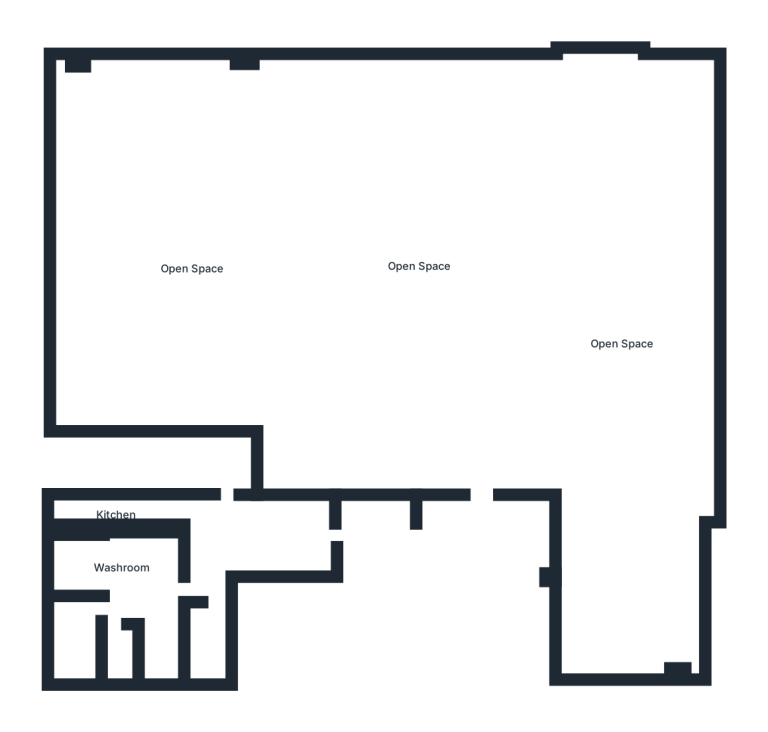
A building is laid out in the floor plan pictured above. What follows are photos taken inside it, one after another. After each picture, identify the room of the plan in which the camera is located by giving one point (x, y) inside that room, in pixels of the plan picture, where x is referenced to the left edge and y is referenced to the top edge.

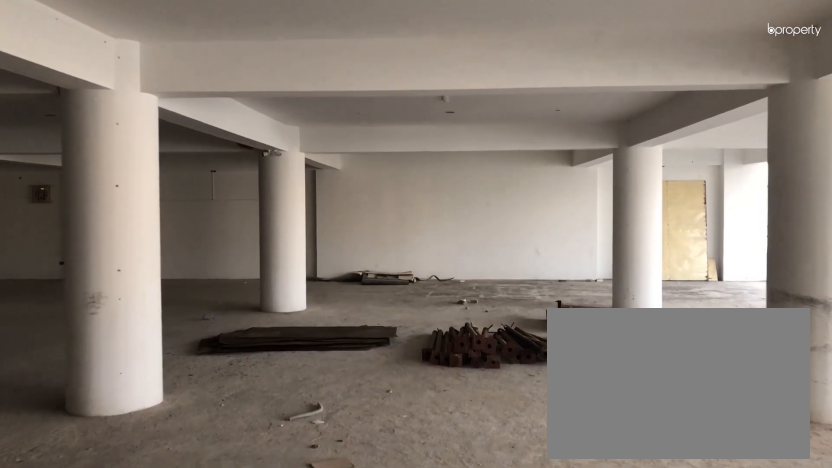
(481, 451)
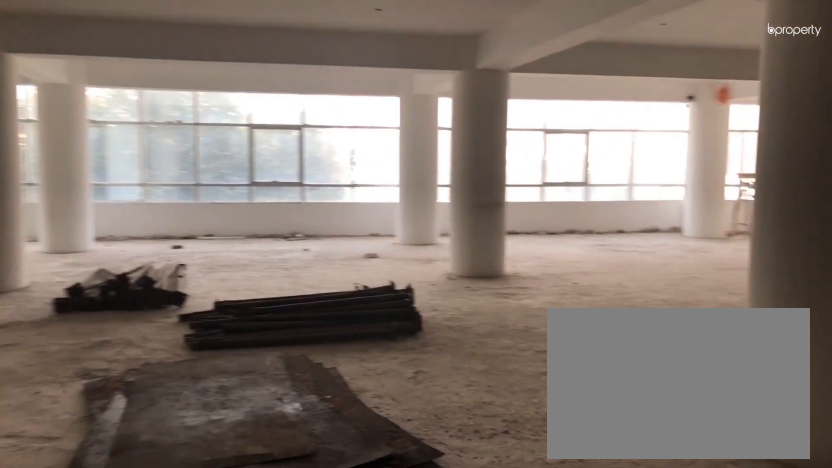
(421, 263)
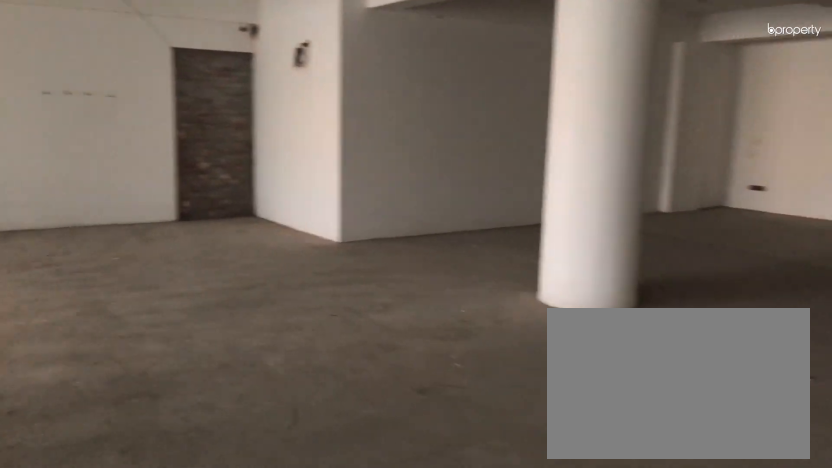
(421, 263)
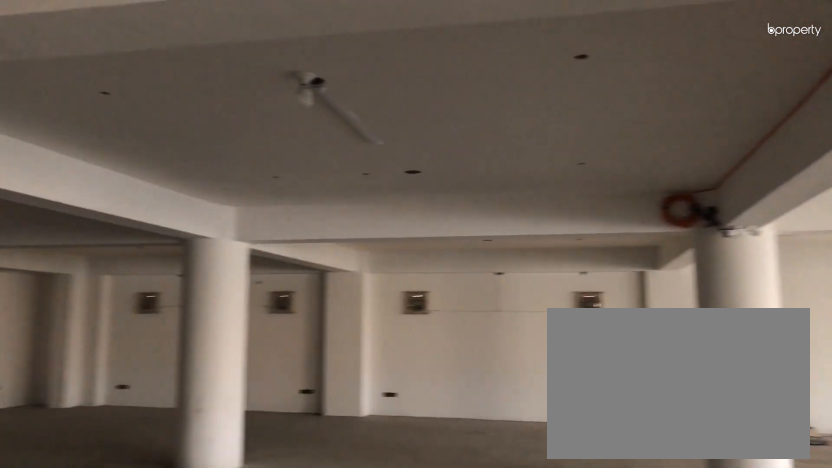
(192, 268)
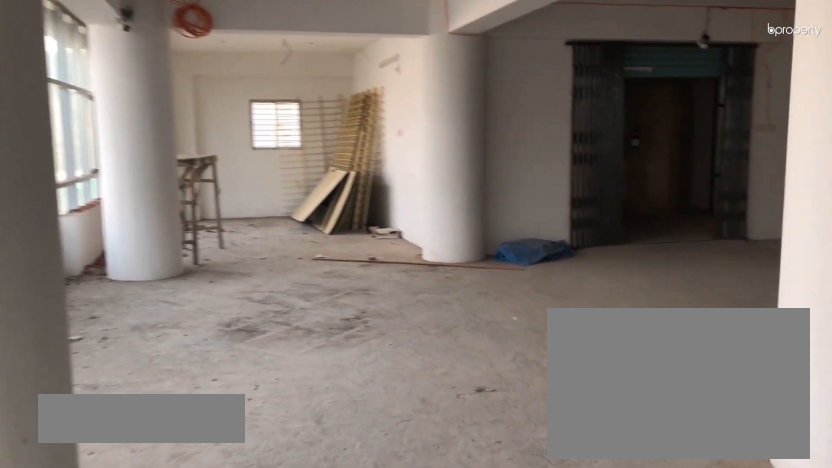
(626, 342)
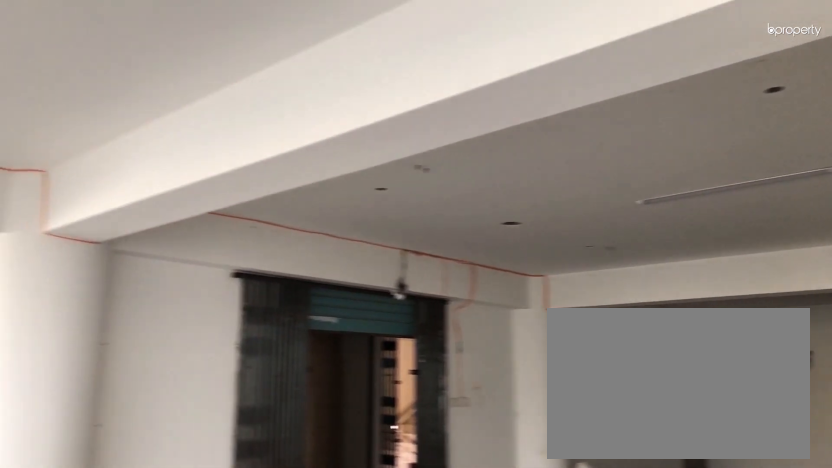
(626, 342)
